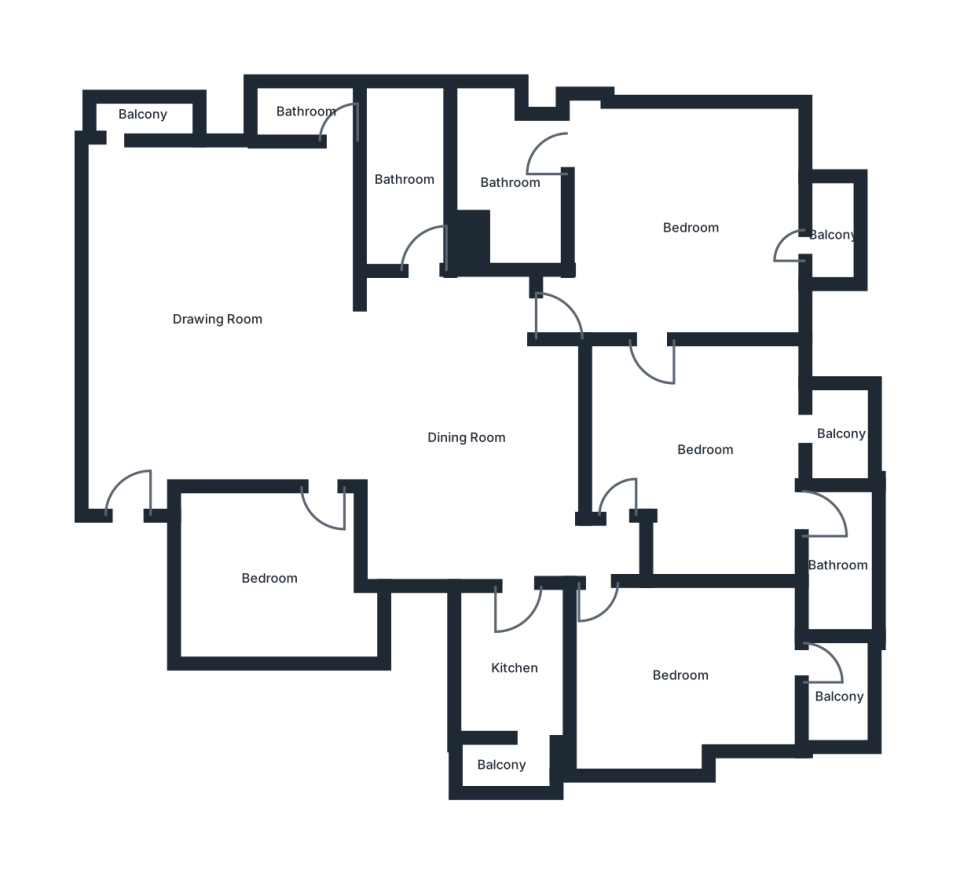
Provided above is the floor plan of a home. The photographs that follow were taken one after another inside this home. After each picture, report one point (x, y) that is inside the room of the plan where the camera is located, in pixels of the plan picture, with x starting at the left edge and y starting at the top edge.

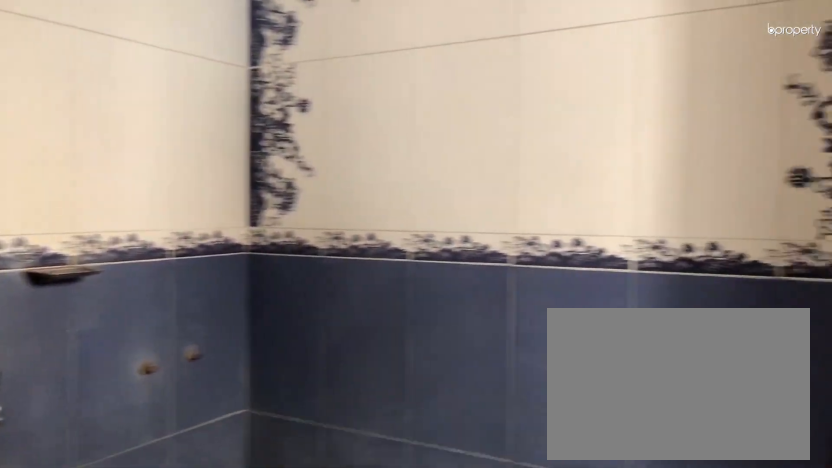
(510, 183)
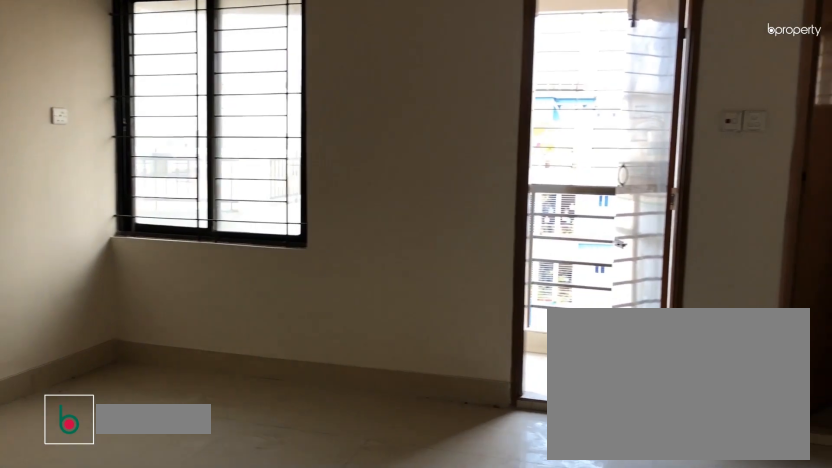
(706, 450)
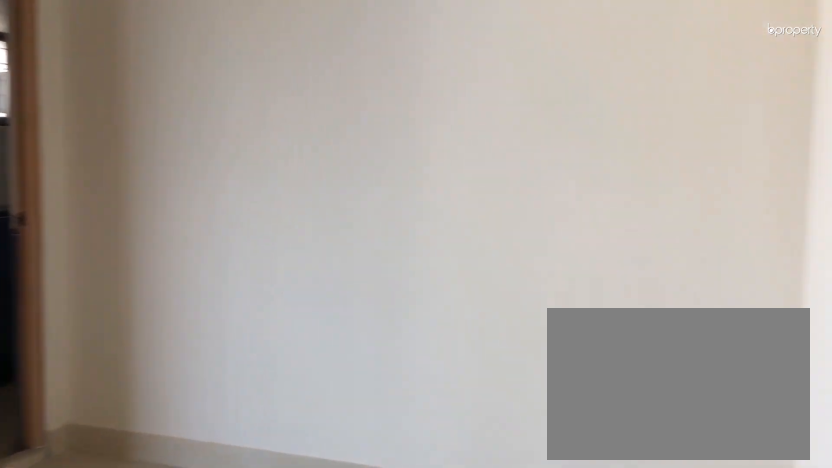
(706, 450)
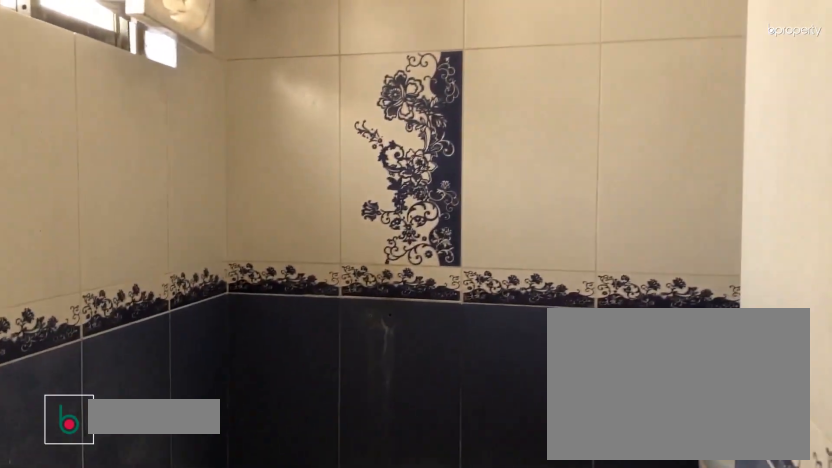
(837, 564)
